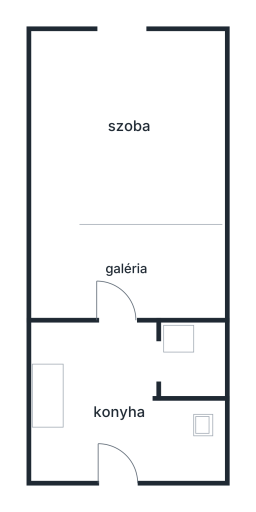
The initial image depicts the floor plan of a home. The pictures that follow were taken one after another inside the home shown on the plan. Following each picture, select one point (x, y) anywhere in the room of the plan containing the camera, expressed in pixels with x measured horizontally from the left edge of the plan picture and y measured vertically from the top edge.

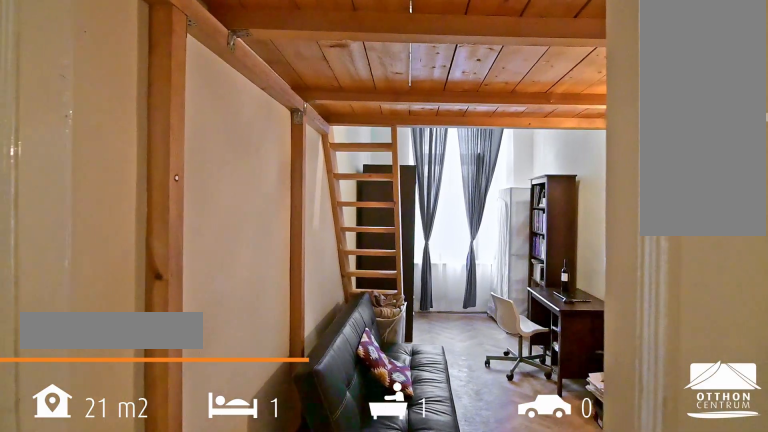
(132, 131)
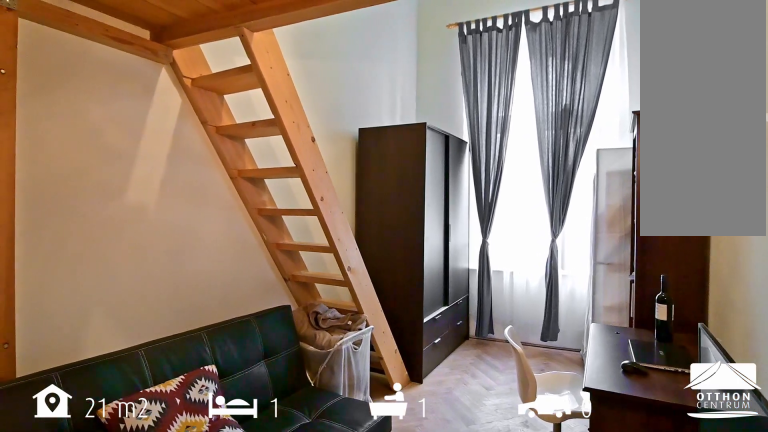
(132, 131)
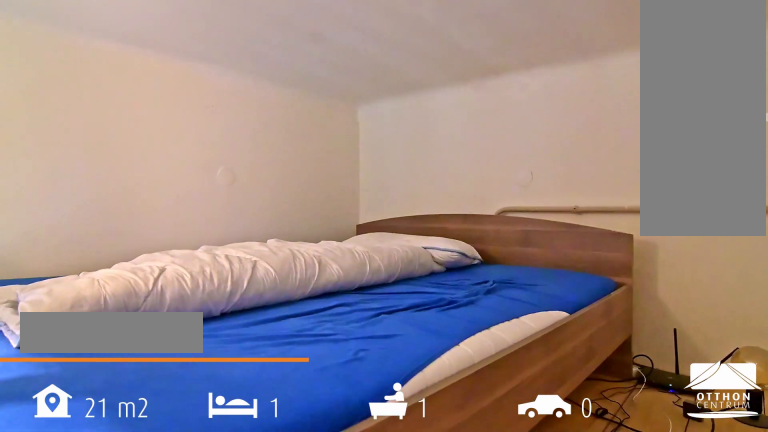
(127, 265)
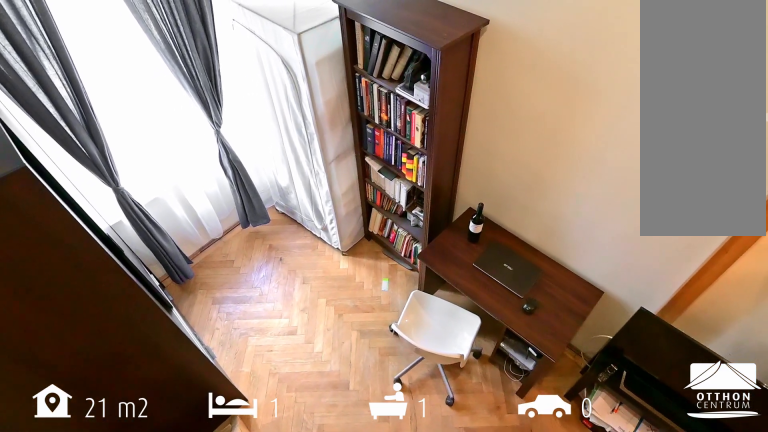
(132, 131)
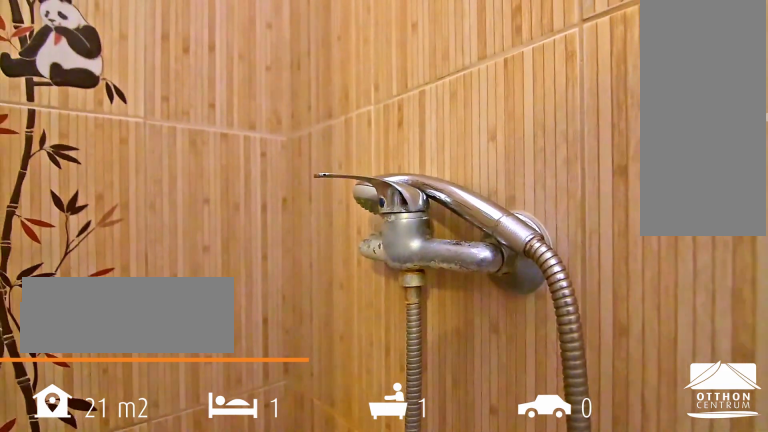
(197, 361)
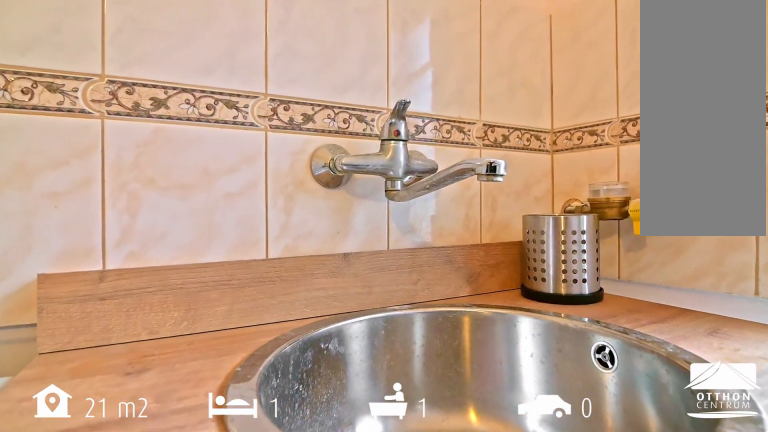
(111, 414)
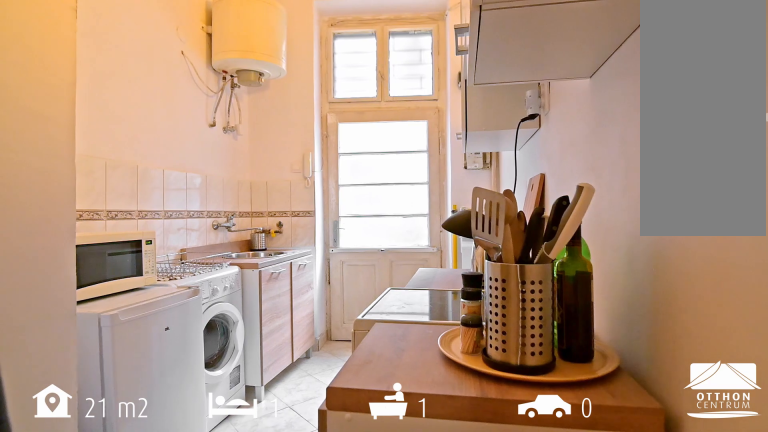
(111, 414)
